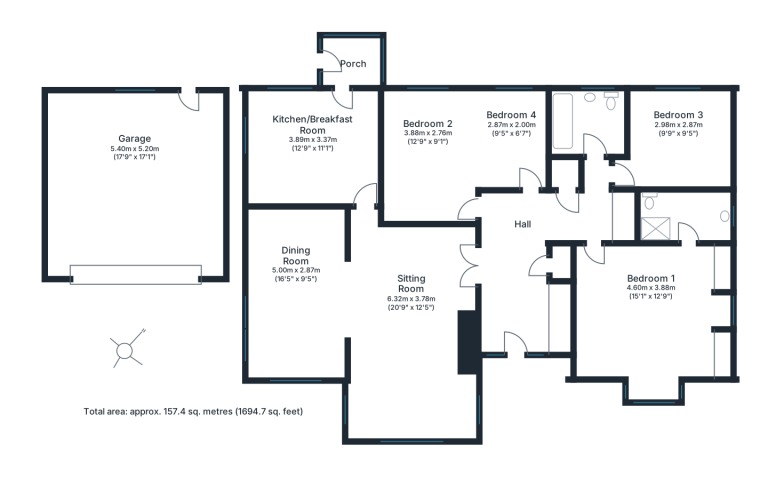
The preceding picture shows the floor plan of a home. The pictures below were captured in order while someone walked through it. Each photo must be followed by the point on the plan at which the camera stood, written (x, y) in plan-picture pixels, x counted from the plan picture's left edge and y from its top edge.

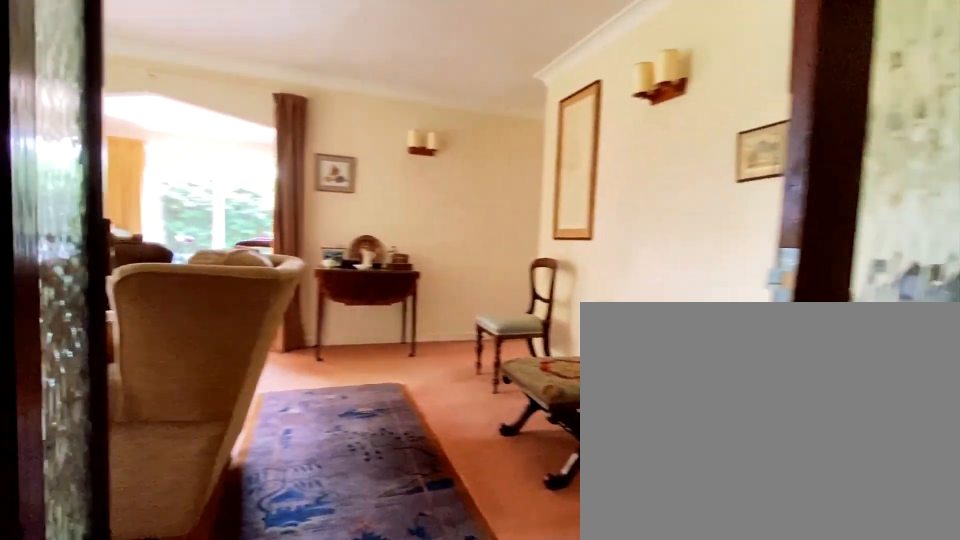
(499, 268)
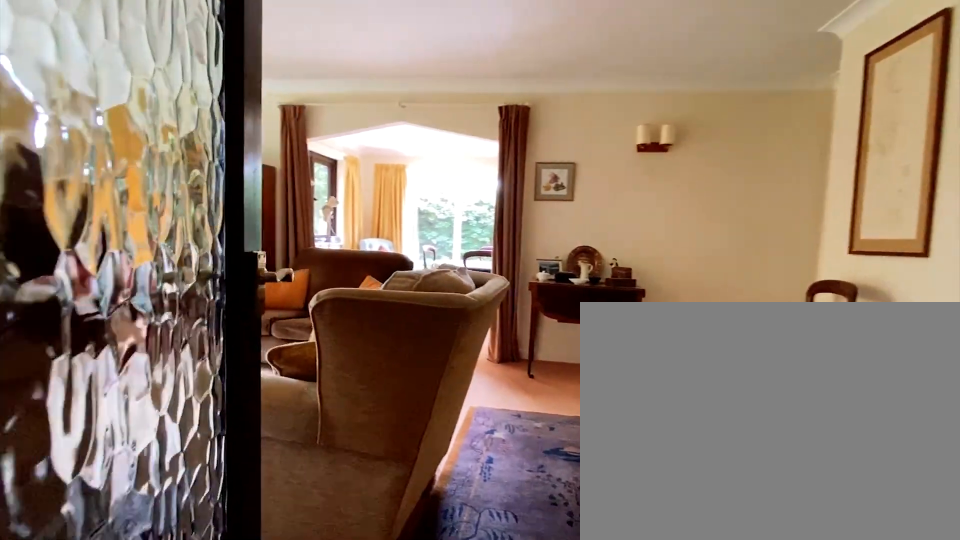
(484, 268)
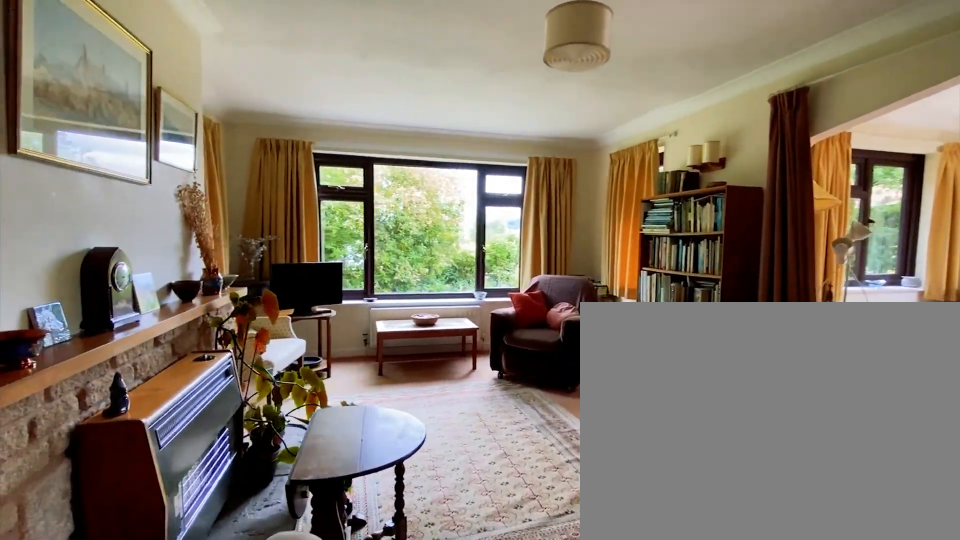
(425, 268)
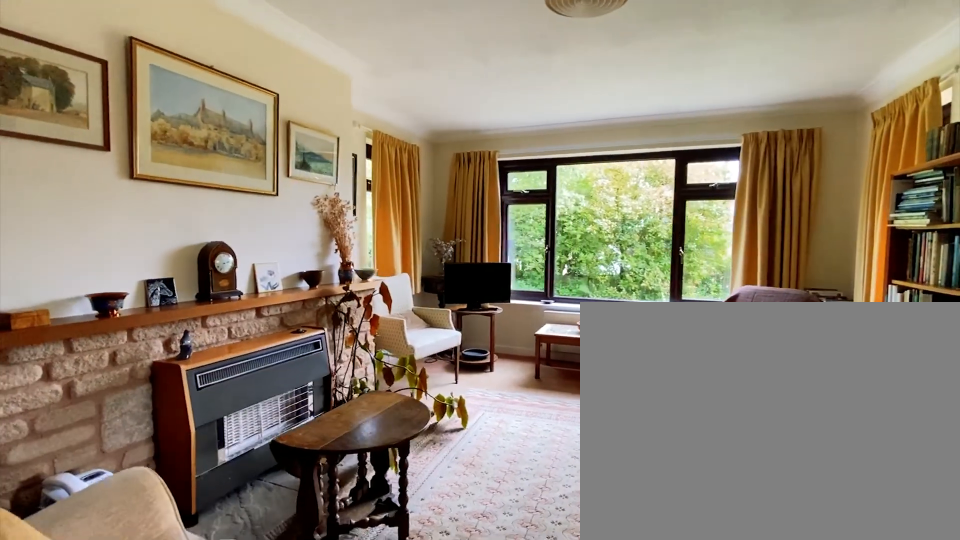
(401, 273)
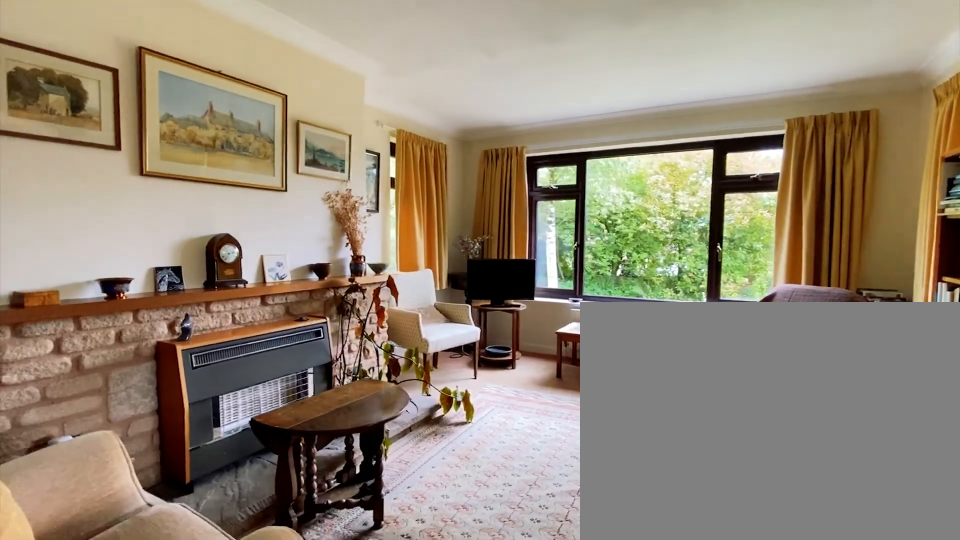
(396, 275)
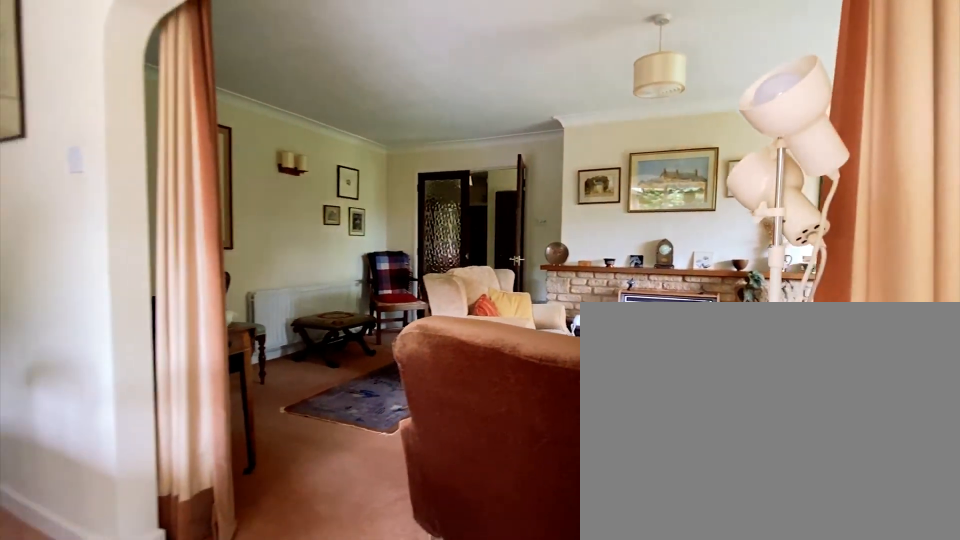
(340, 300)
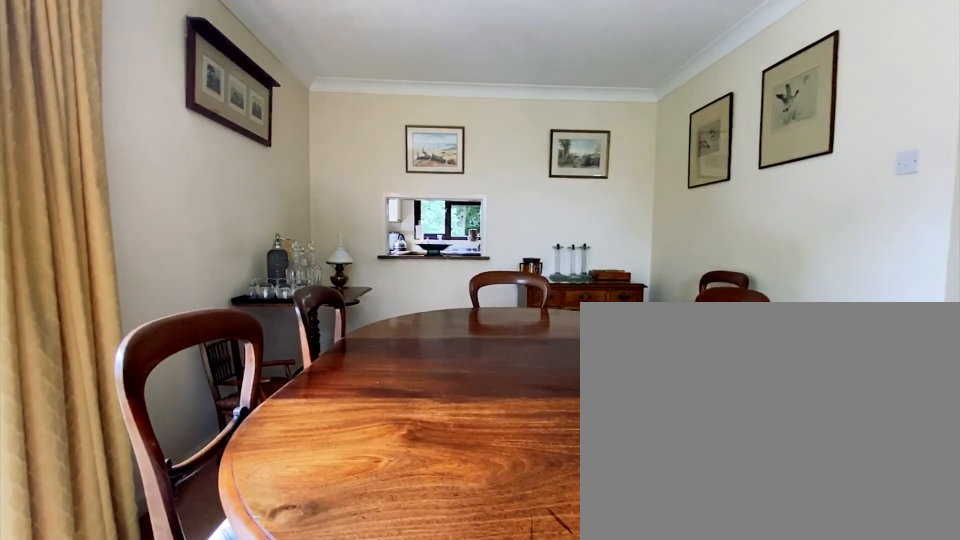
(308, 310)
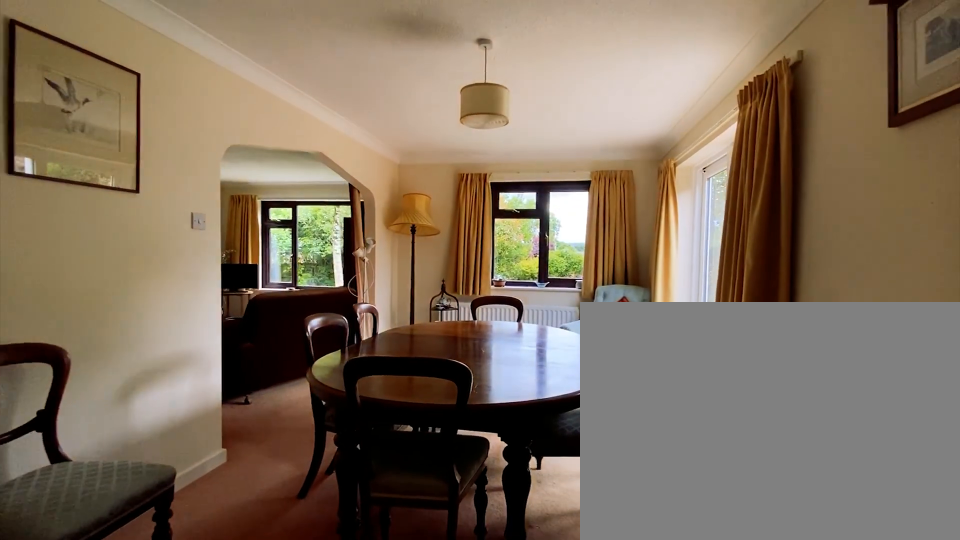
(271, 220)
